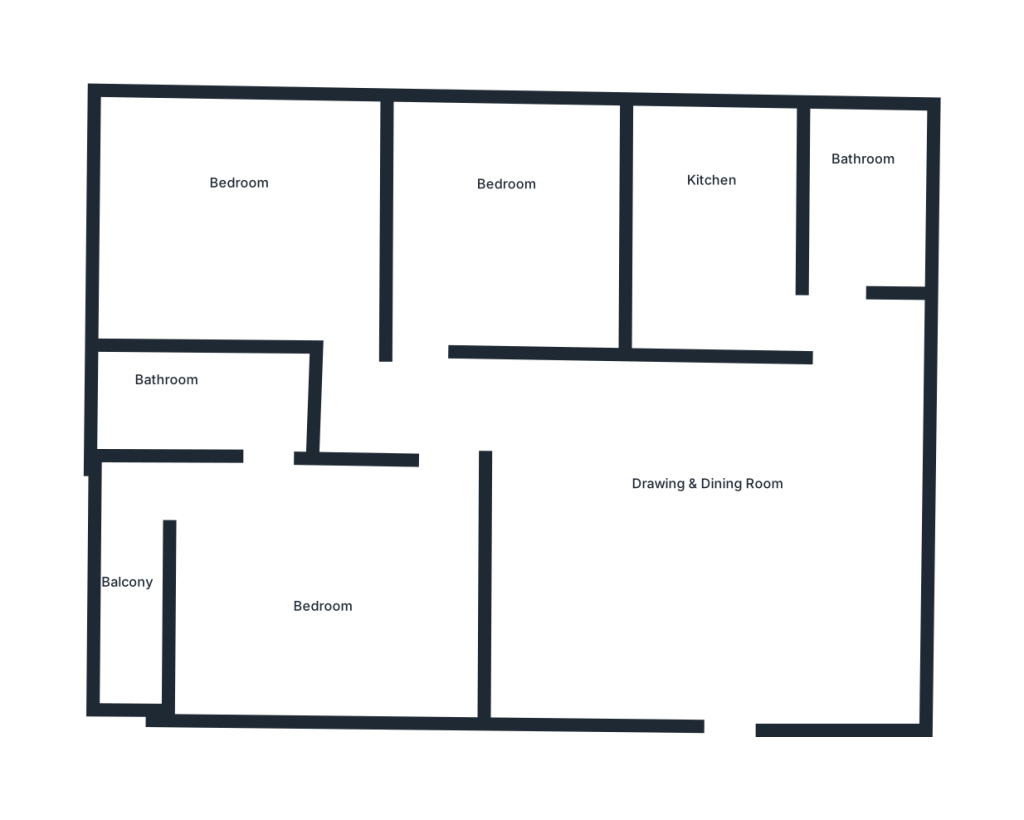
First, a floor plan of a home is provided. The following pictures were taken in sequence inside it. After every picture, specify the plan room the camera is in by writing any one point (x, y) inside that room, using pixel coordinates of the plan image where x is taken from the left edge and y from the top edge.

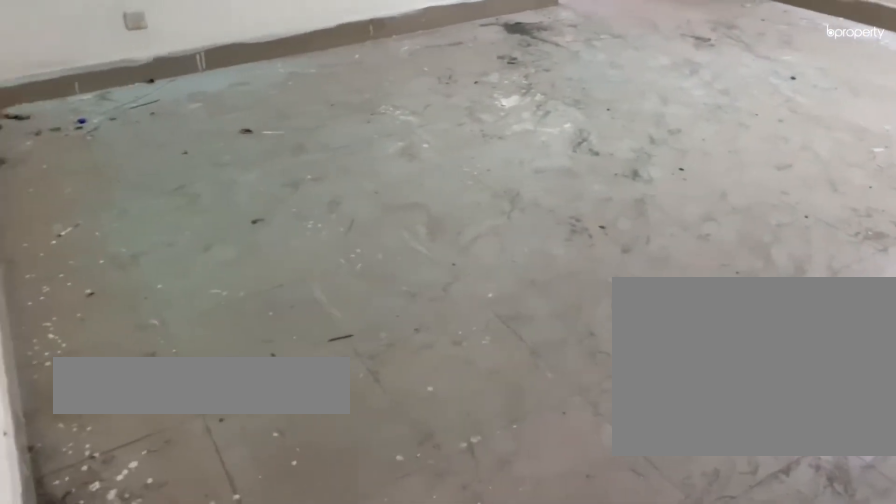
(692, 541)
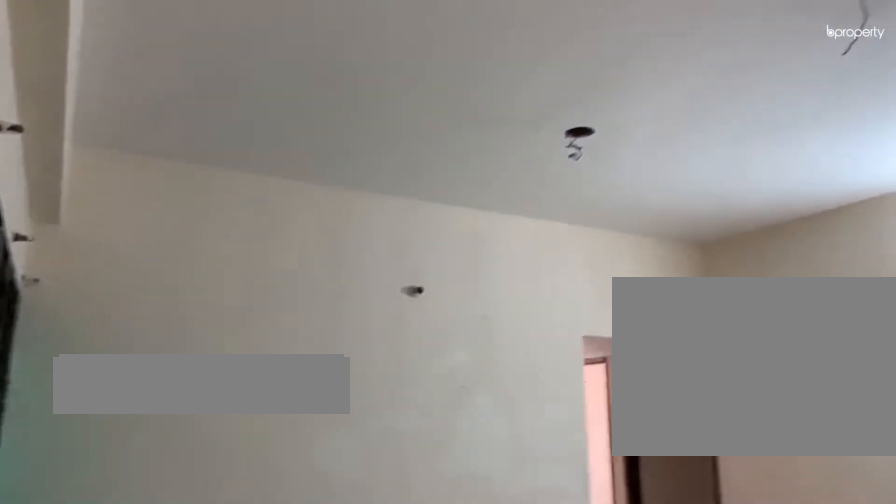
(692, 541)
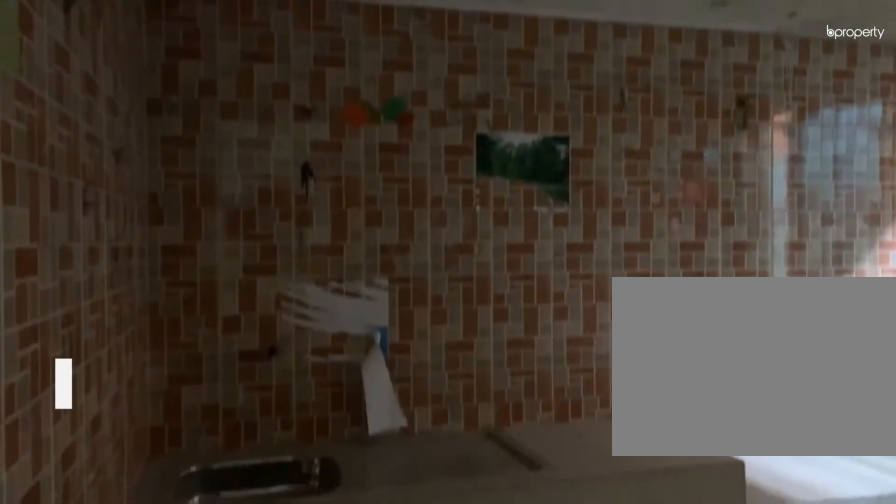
(715, 244)
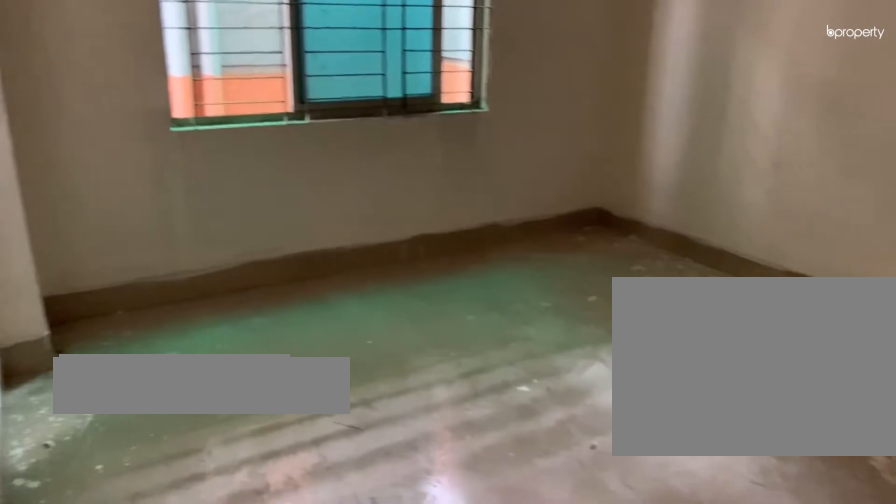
(511, 227)
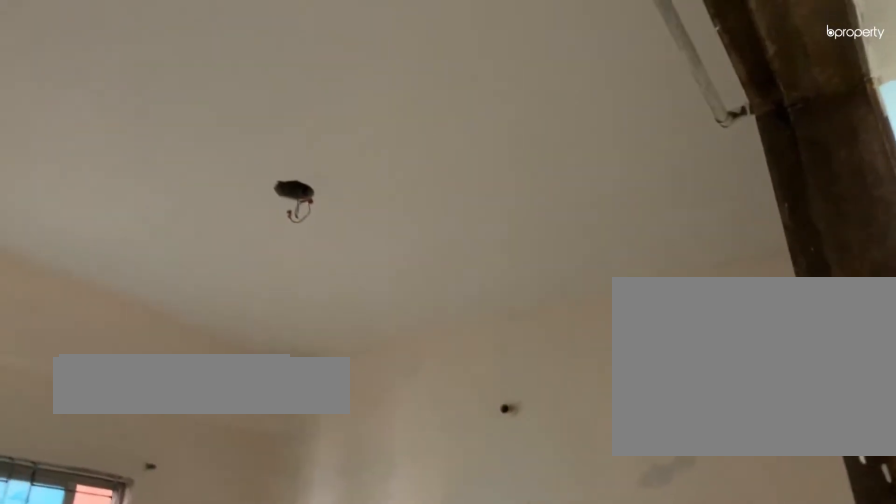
(511, 227)
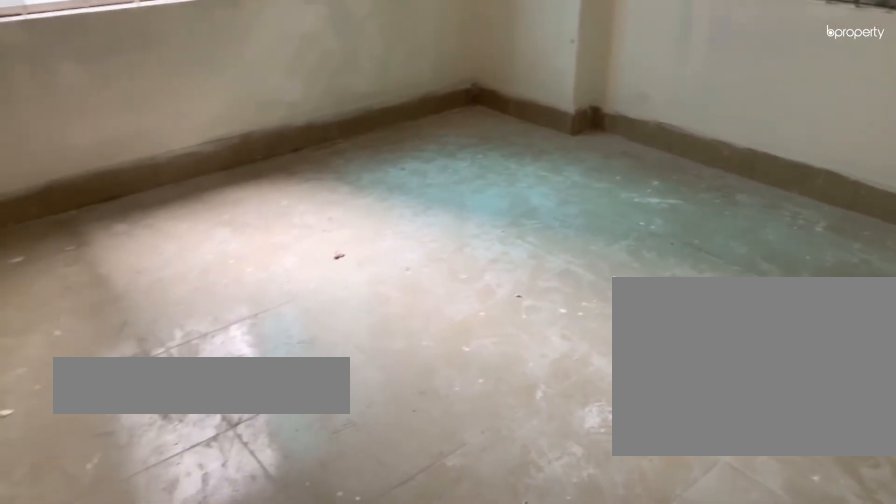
(236, 224)
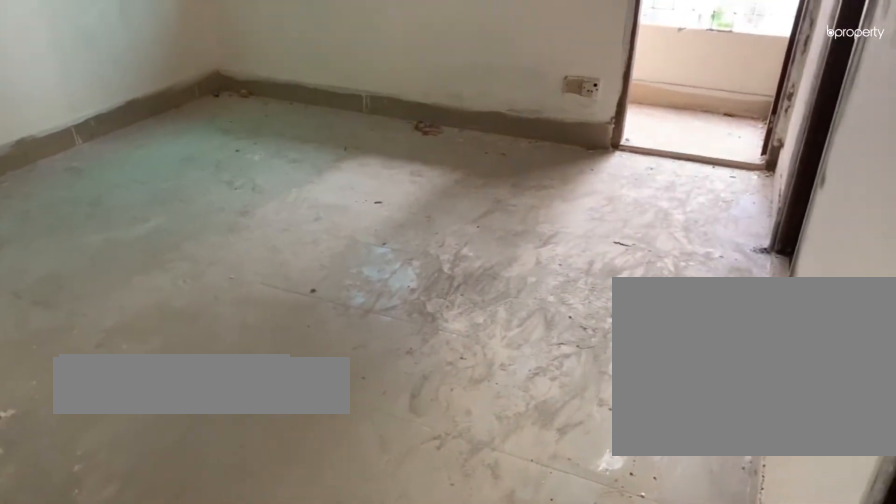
(328, 594)
